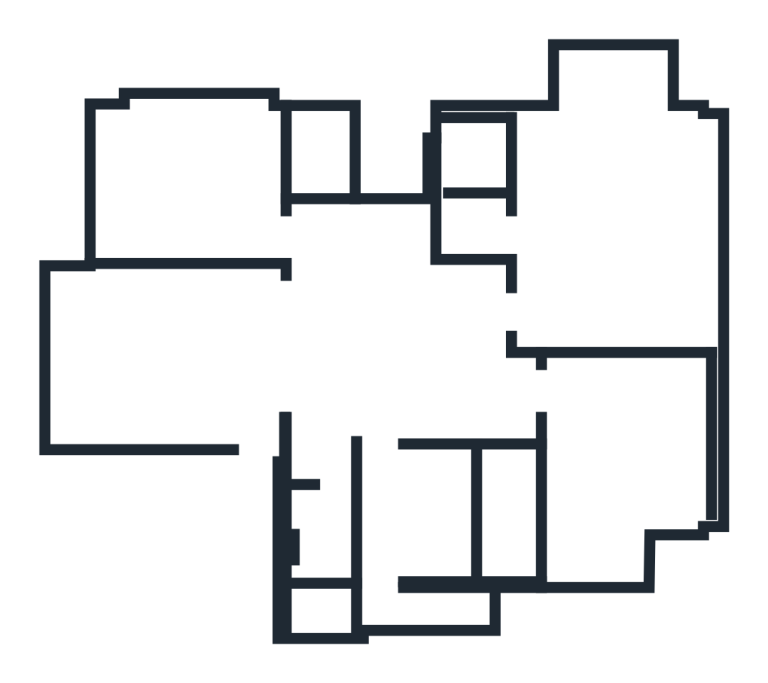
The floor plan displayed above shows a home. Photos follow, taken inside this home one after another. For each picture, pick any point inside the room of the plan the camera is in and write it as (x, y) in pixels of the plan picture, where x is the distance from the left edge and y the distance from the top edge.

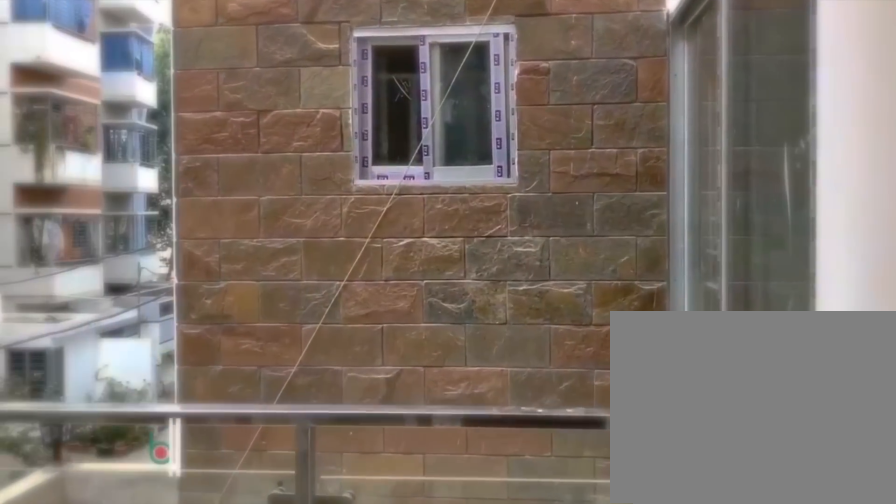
(318, 146)
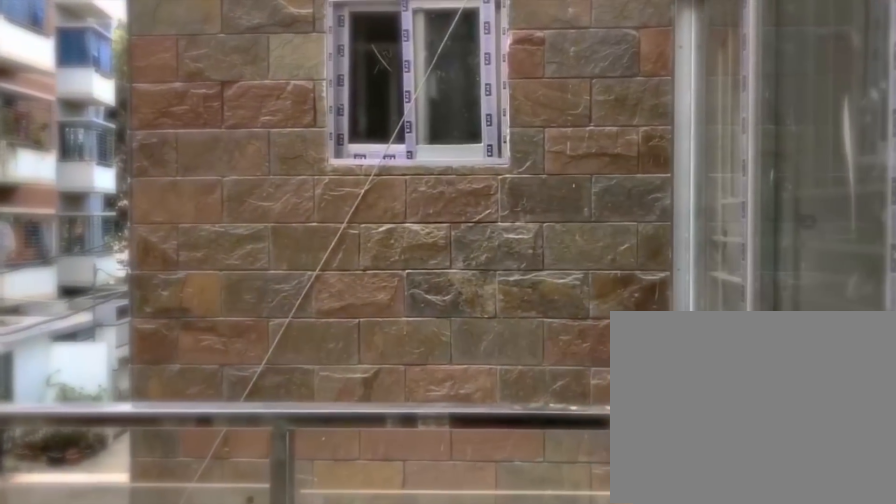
(313, 151)
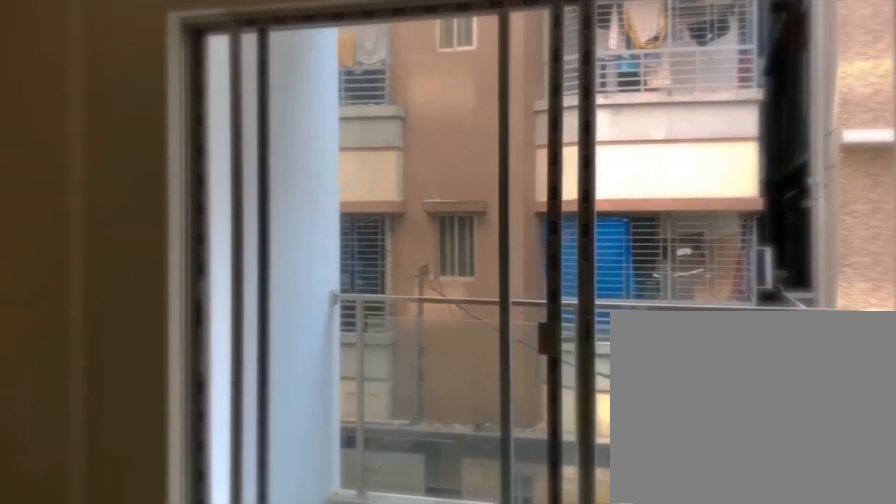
(615, 223)
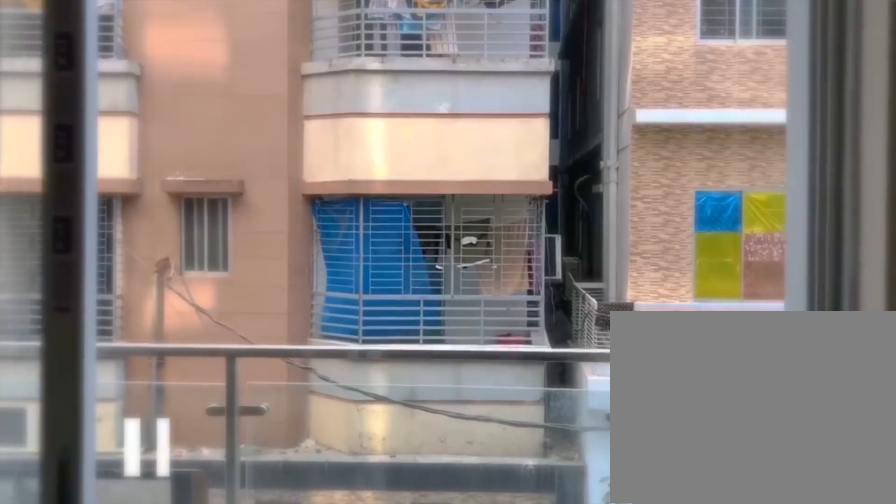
(610, 104)
